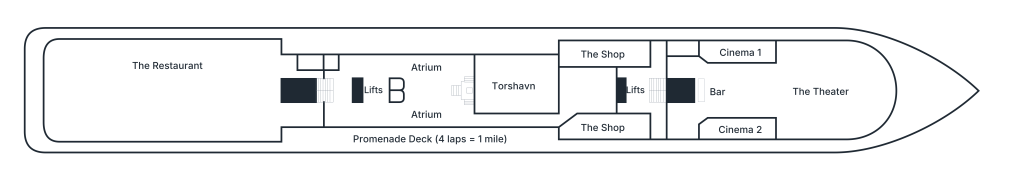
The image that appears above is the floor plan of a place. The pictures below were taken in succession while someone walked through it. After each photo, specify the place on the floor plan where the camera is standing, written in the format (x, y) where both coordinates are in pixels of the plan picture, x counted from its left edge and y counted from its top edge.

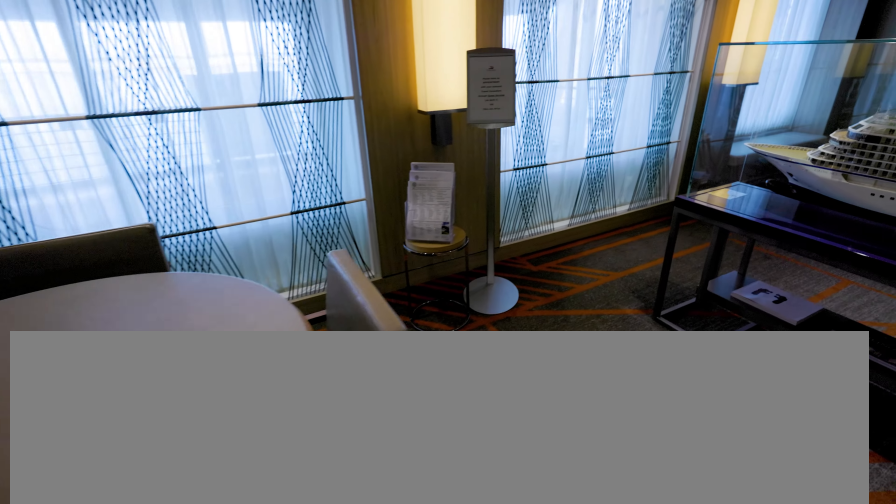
(458, 65)
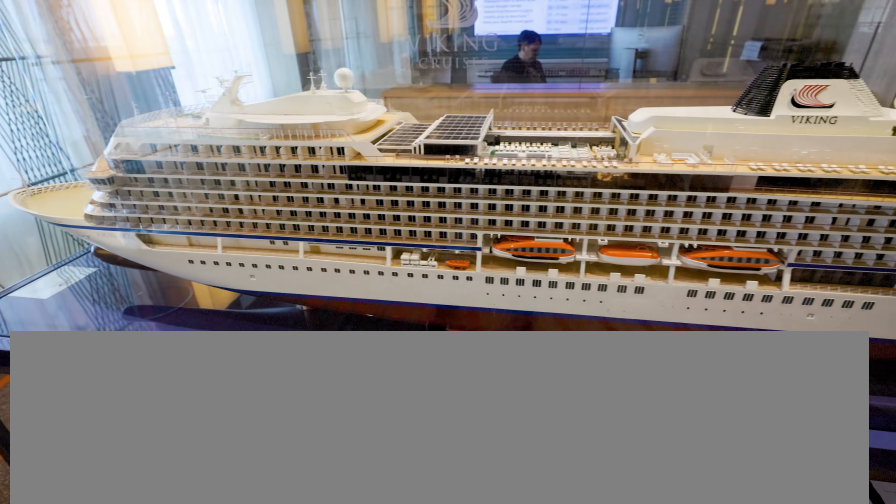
(467, 66)
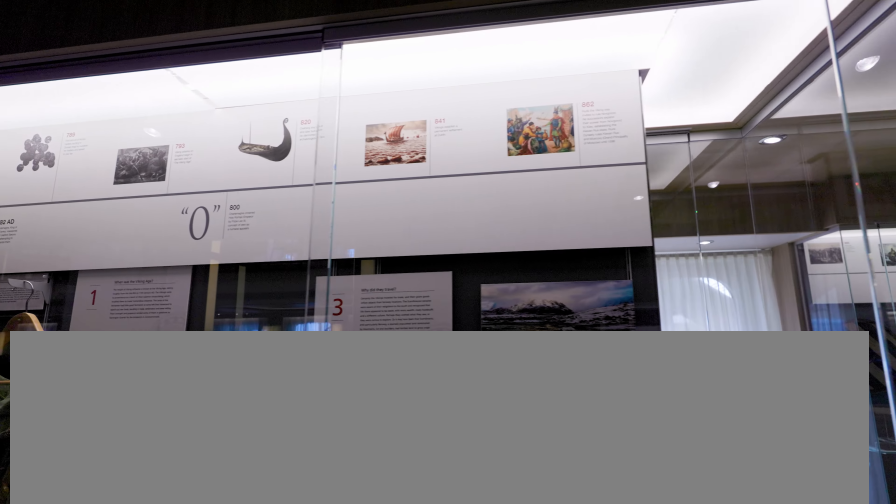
(373, 115)
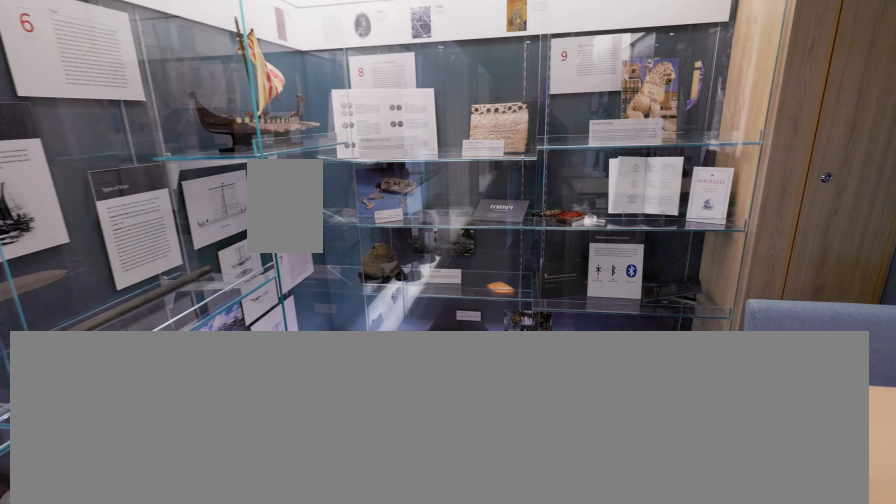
(373, 115)
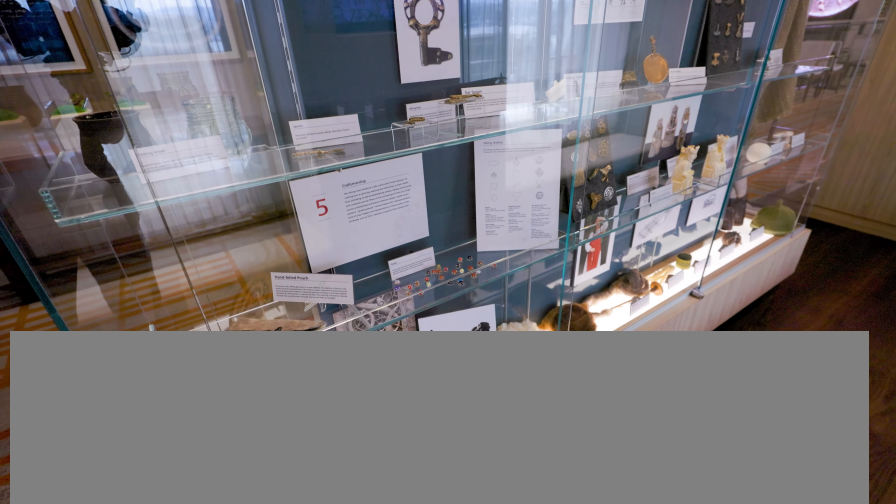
(372, 115)
